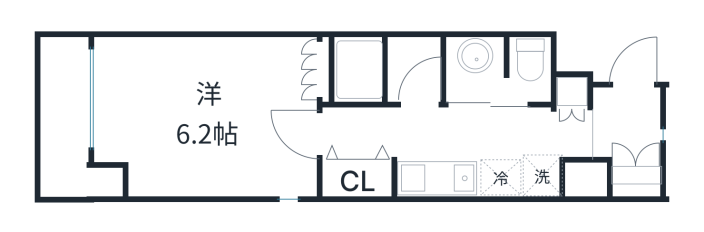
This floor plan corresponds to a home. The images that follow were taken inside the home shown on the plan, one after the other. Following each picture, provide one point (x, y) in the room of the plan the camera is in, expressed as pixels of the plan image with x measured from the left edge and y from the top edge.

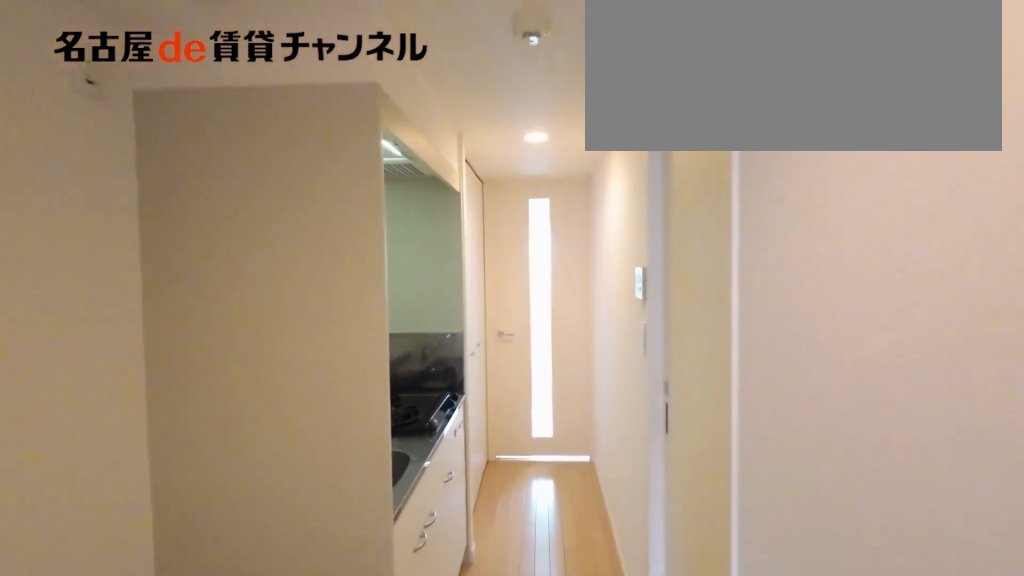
(626, 135)
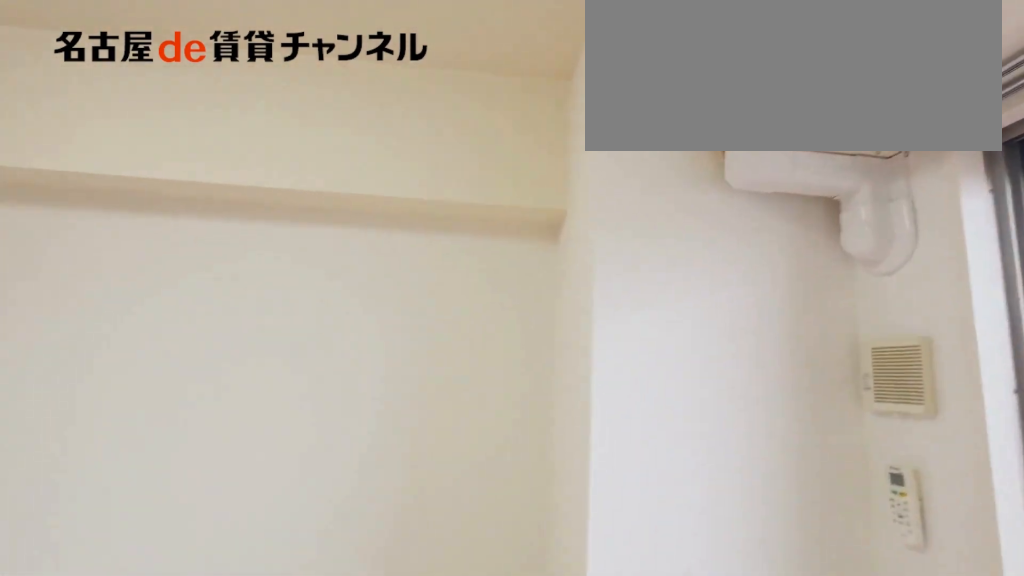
(205, 115)
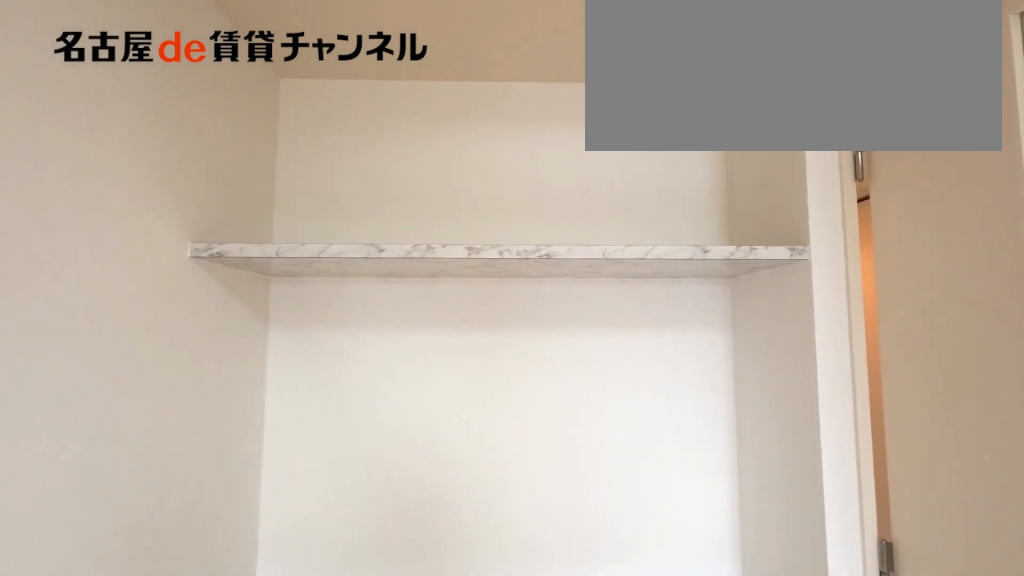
(205, 115)
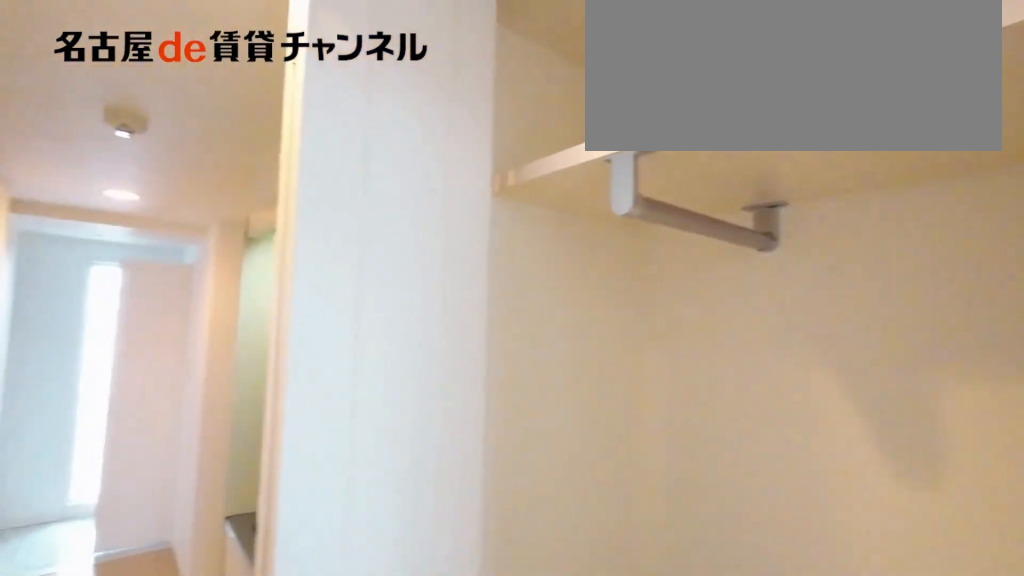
(359, 177)
